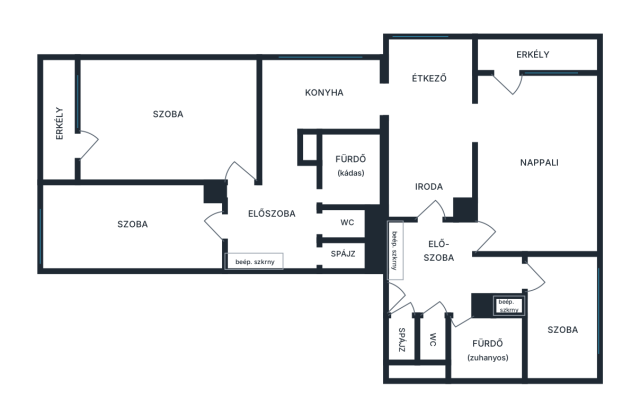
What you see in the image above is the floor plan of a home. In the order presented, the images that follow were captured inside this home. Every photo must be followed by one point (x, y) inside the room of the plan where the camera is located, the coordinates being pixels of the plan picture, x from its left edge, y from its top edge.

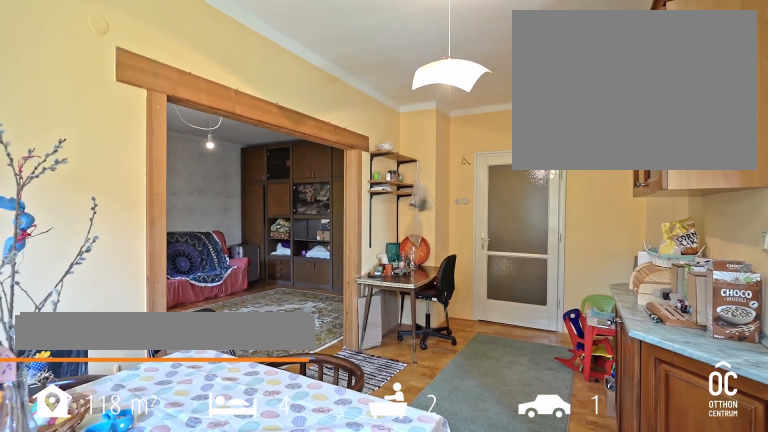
(429, 133)
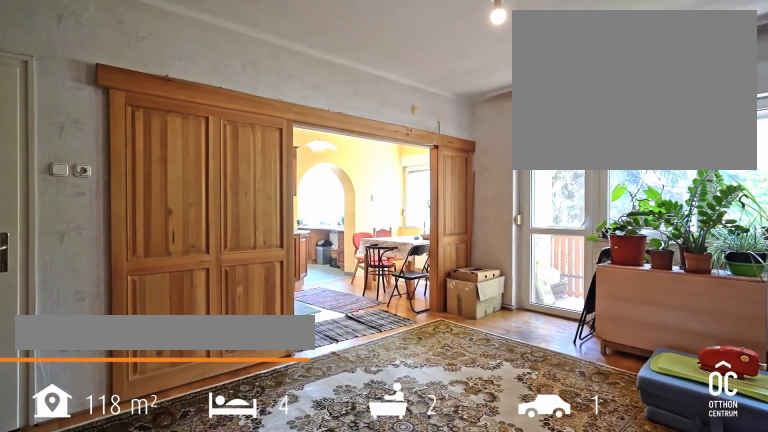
(535, 162)
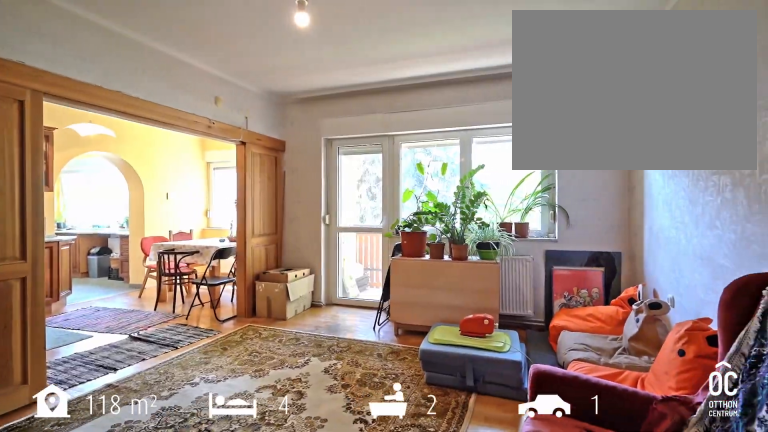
(536, 162)
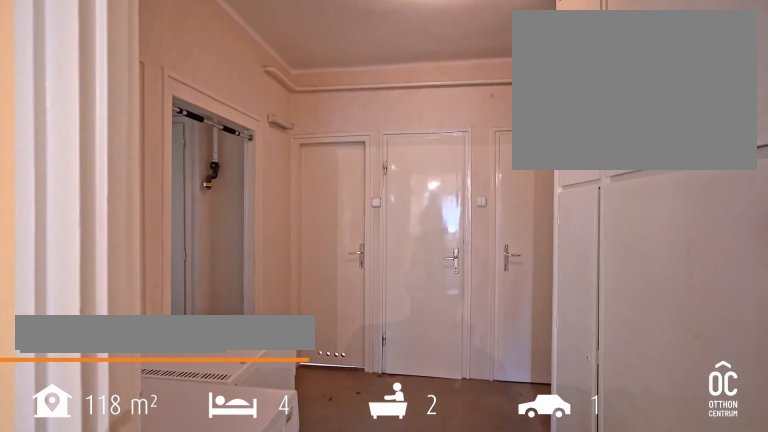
(435, 258)
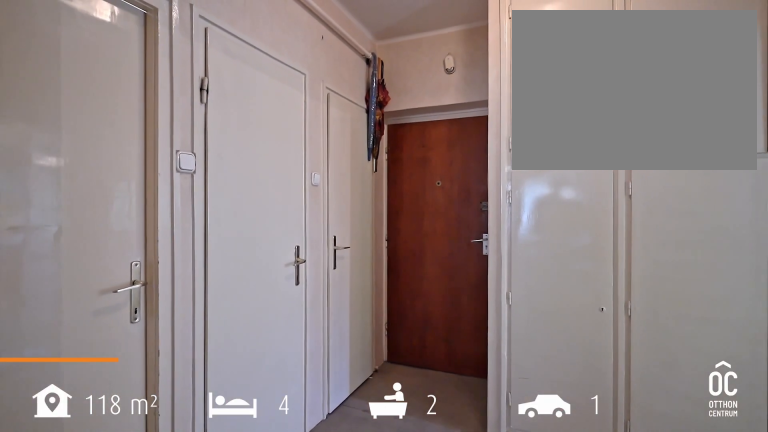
(435, 258)
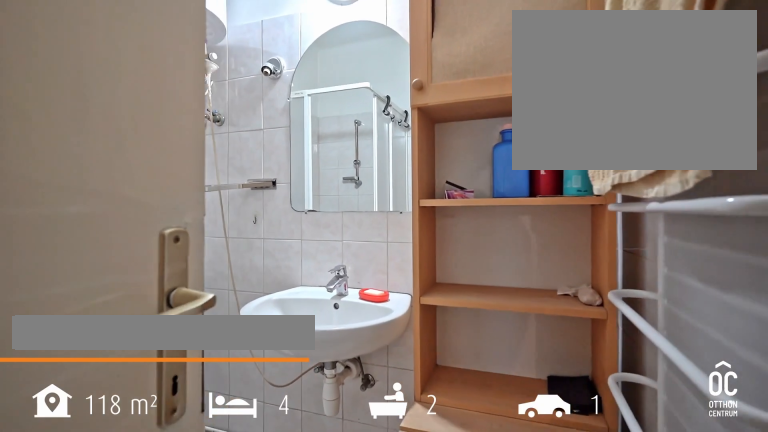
(485, 344)
